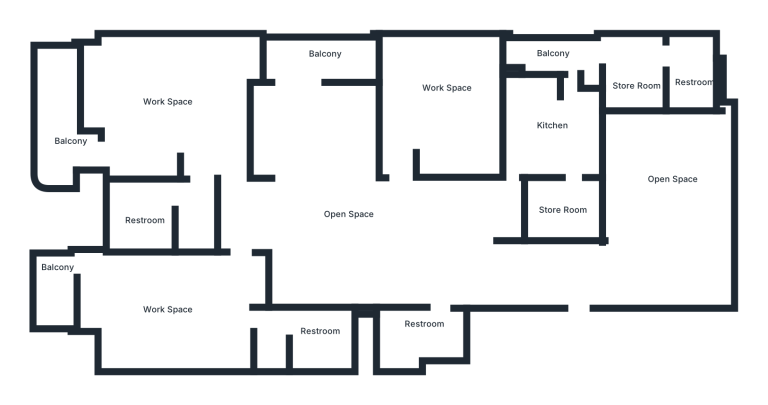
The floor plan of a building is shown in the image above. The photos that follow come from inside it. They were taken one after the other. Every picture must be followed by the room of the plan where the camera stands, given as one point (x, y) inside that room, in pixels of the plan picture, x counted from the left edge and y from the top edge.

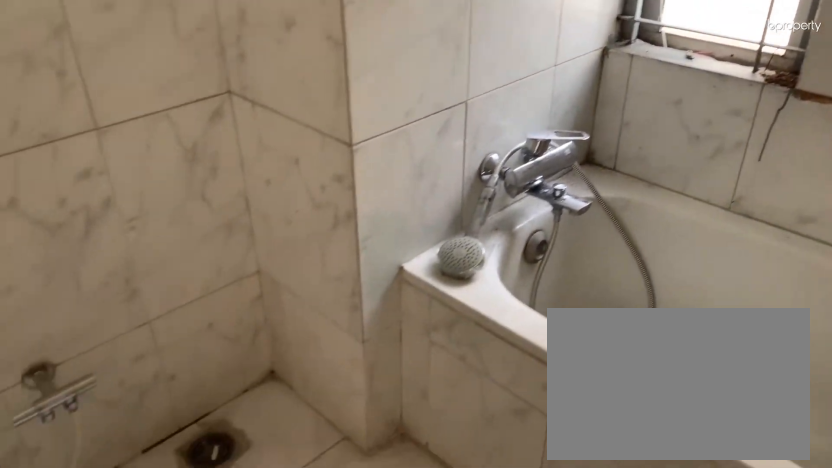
(151, 204)
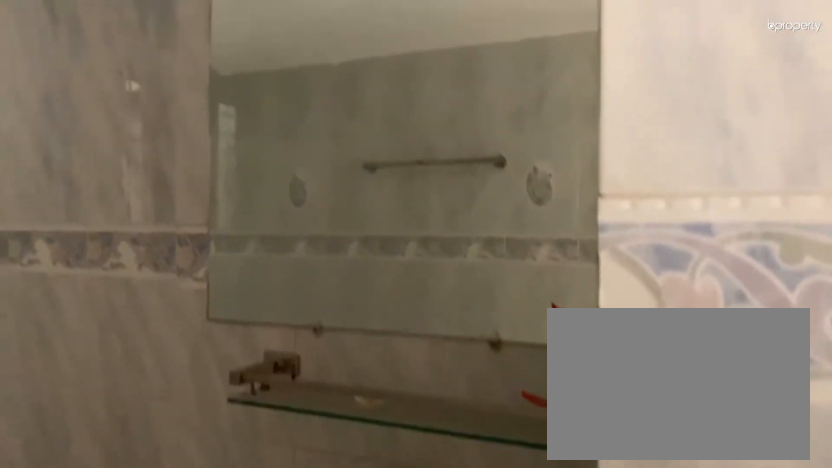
(323, 331)
